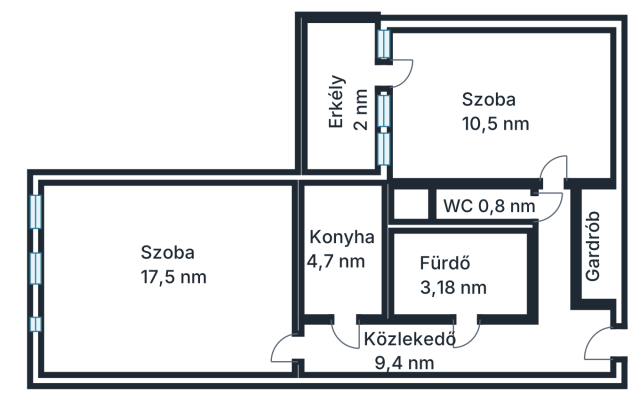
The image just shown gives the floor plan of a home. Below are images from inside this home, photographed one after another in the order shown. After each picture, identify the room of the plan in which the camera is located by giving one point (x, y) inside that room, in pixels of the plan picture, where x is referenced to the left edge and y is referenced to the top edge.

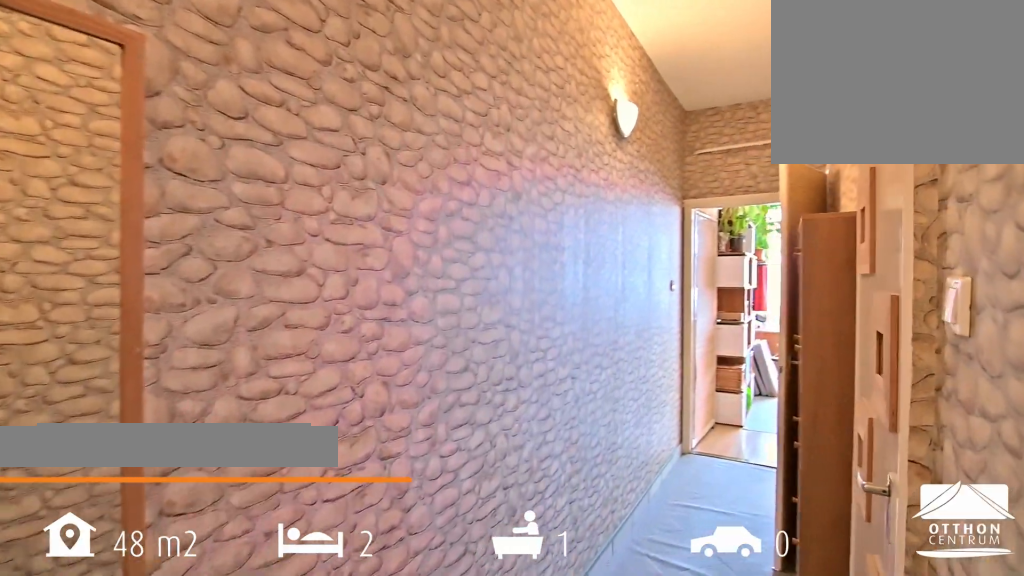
(551, 351)
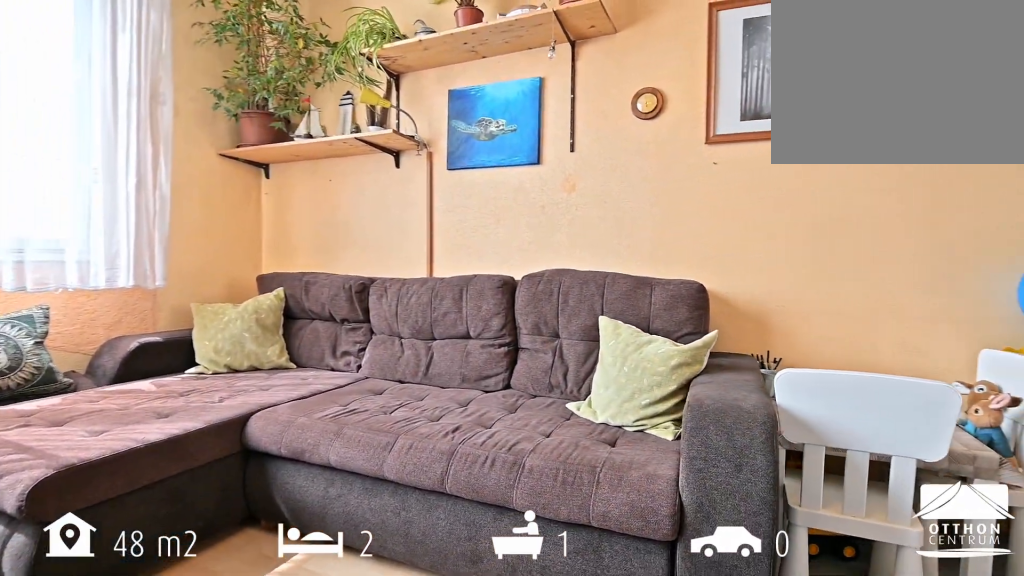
(191, 267)
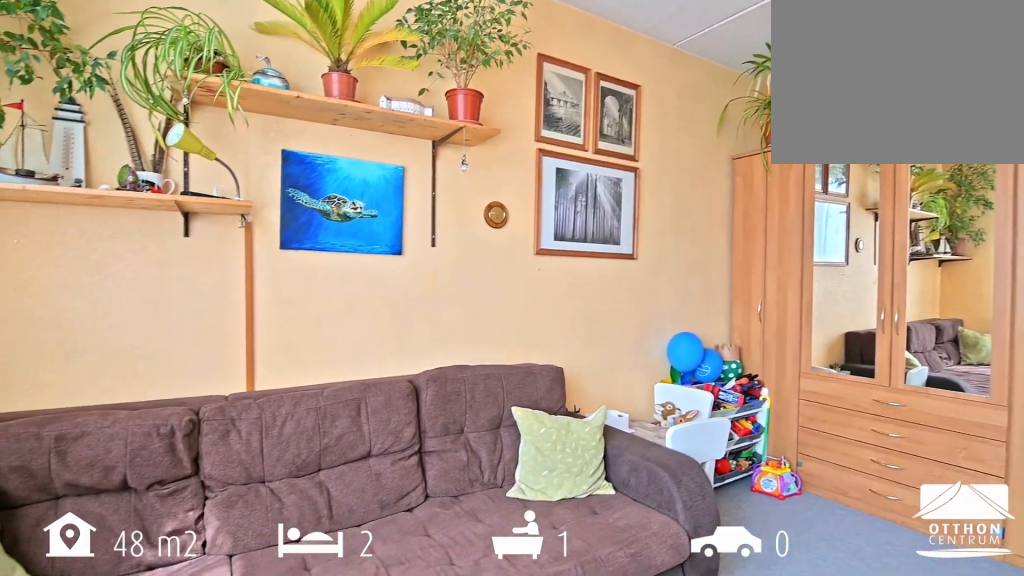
(191, 267)
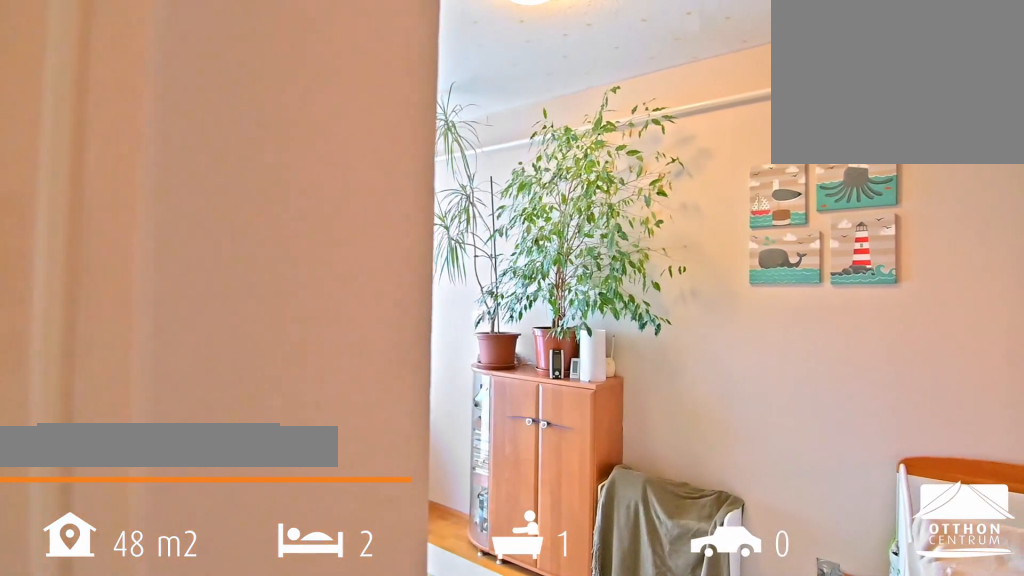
(495, 115)
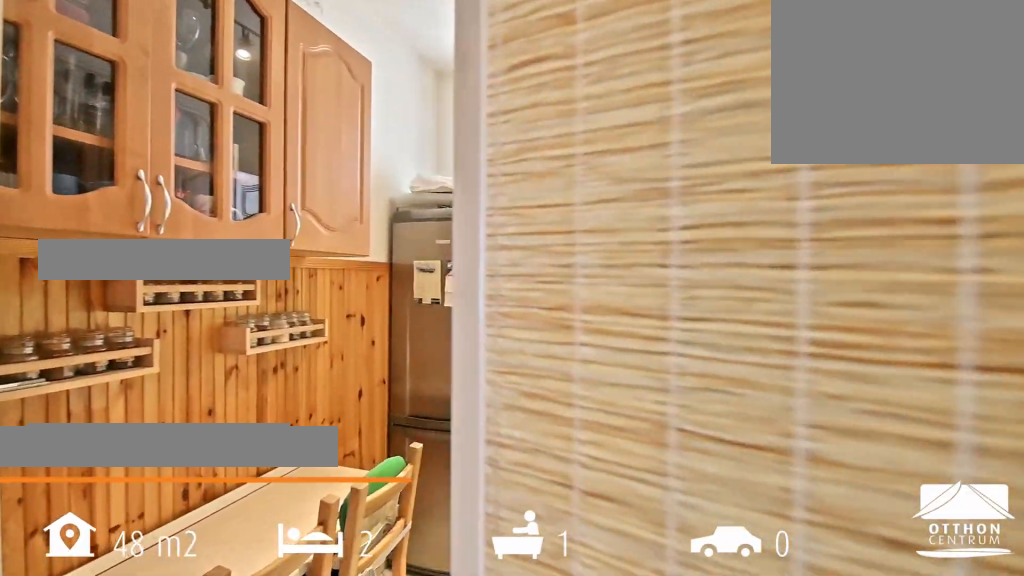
(343, 267)
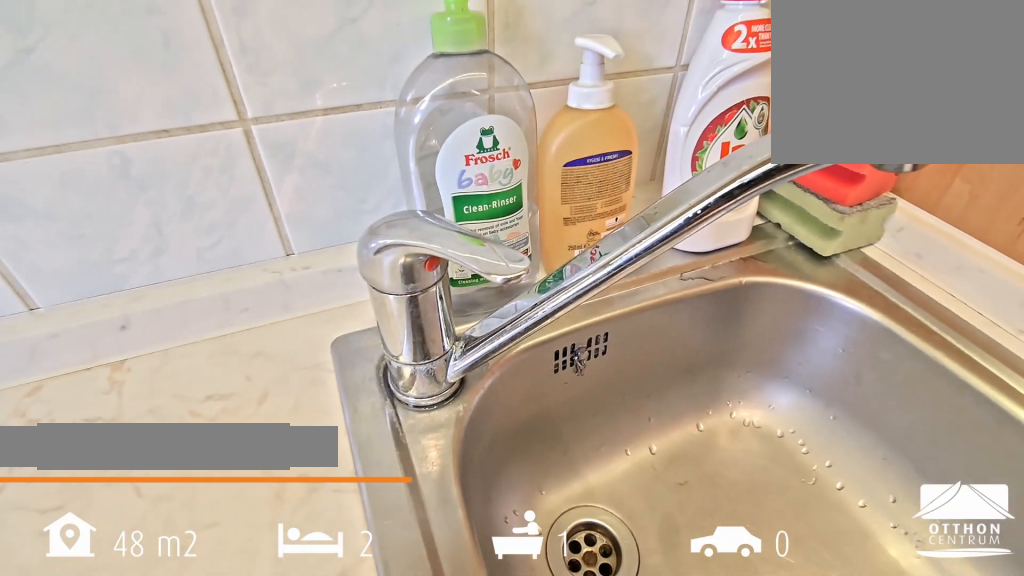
(343, 267)
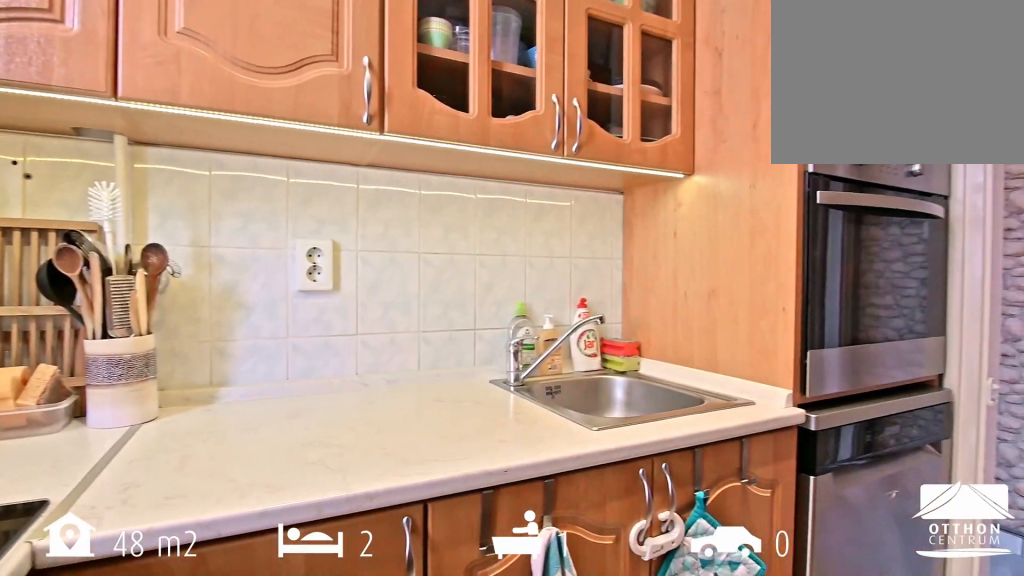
(343, 267)
